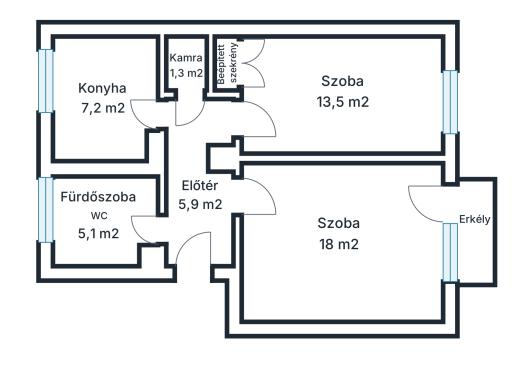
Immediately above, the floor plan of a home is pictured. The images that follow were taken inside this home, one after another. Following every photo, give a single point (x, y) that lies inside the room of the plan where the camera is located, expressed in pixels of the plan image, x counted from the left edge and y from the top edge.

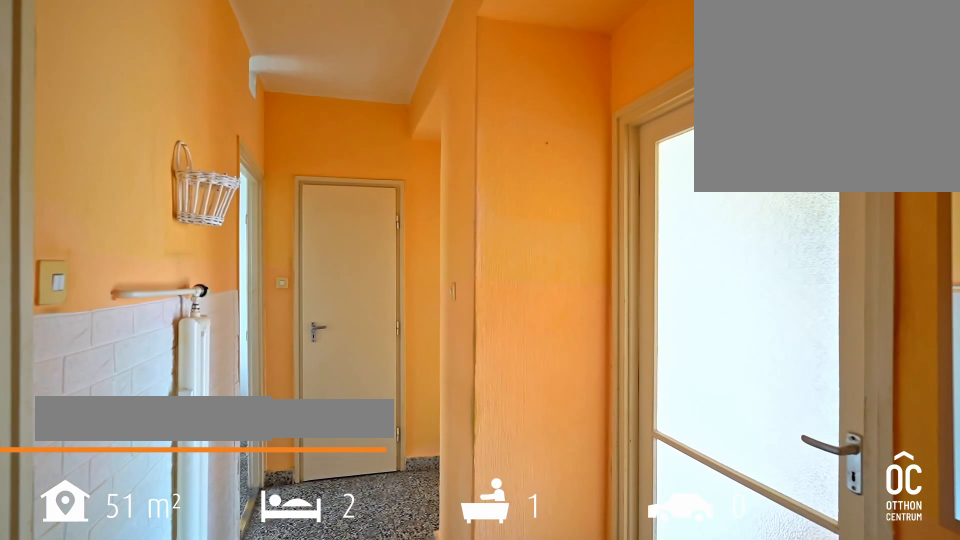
(198, 194)
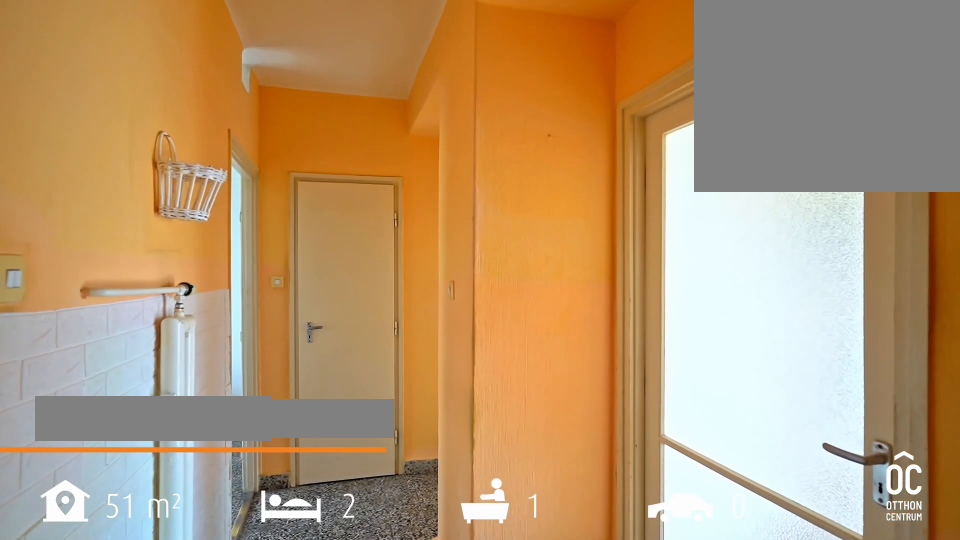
(198, 195)
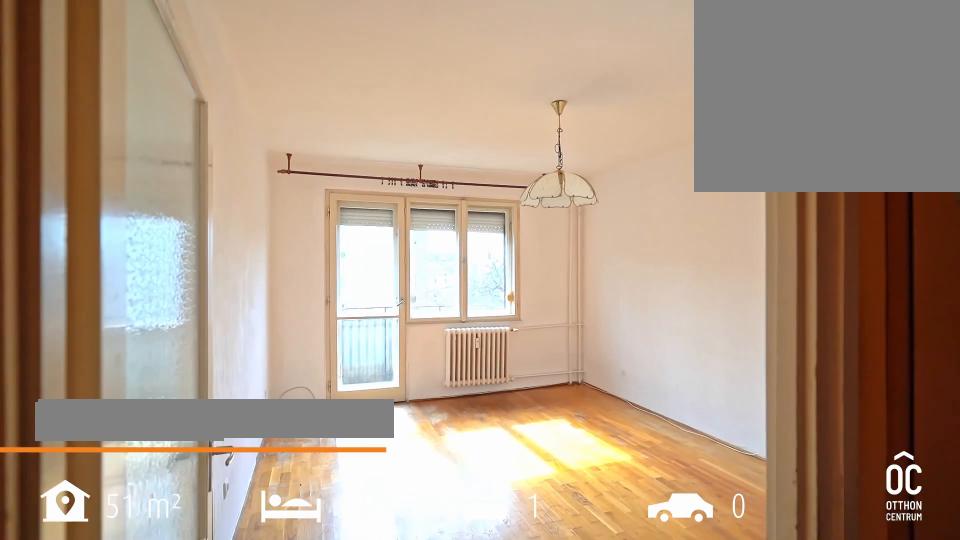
(339, 237)
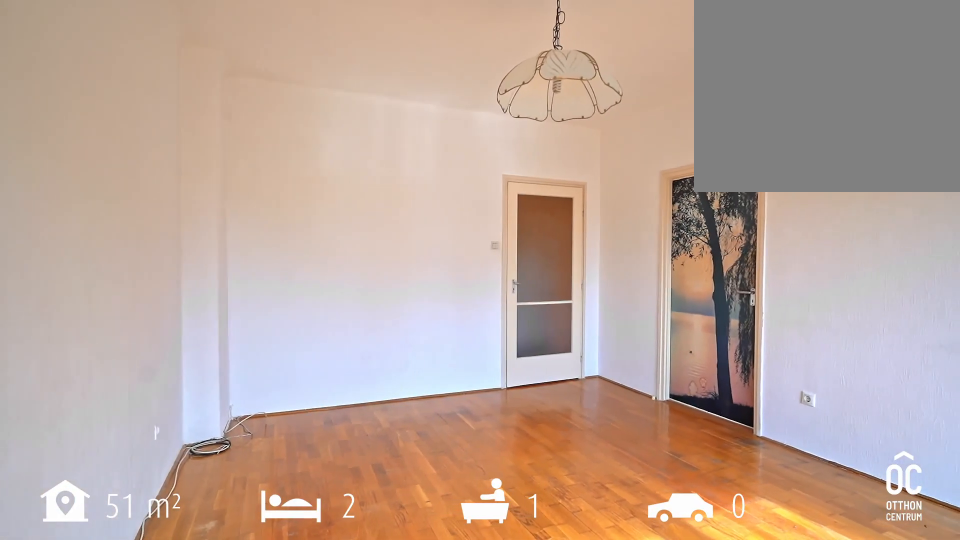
(339, 237)
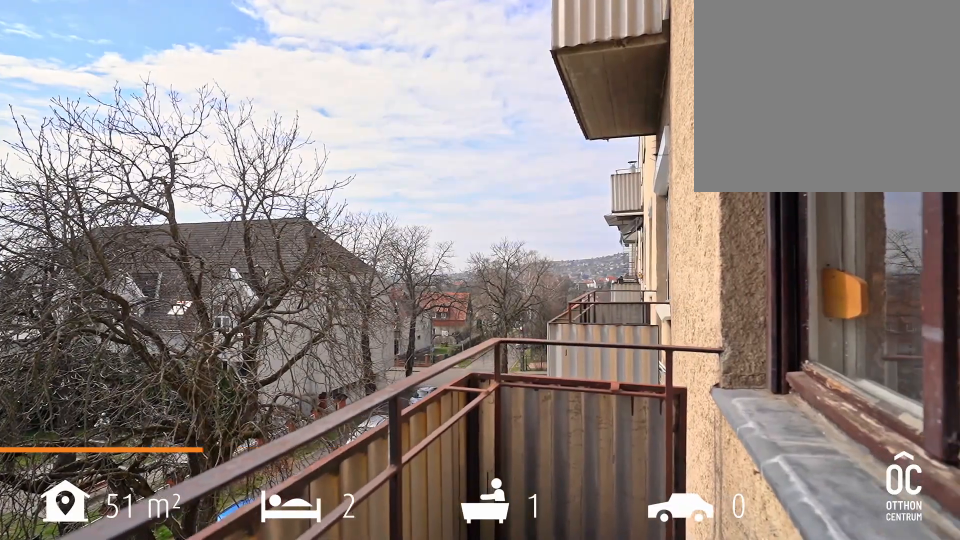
(473, 229)
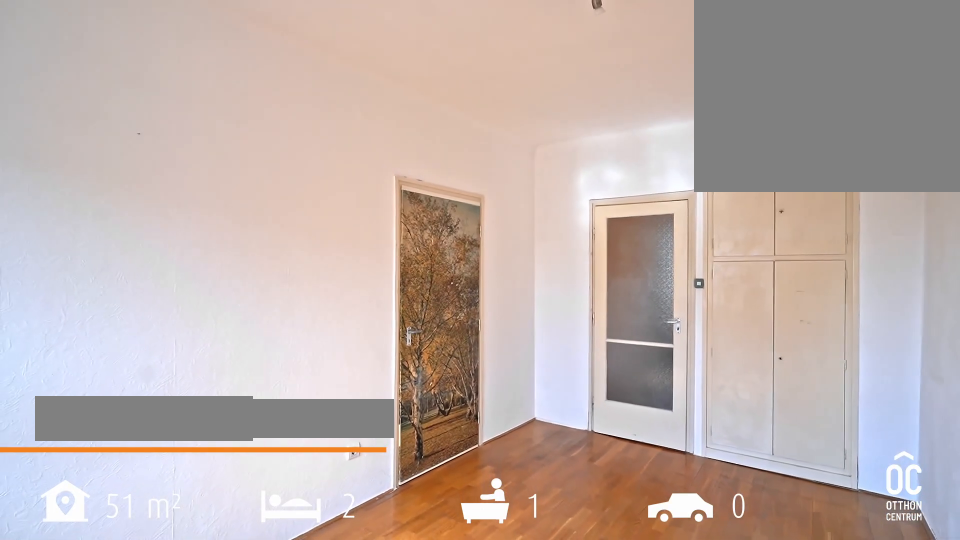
(342, 94)
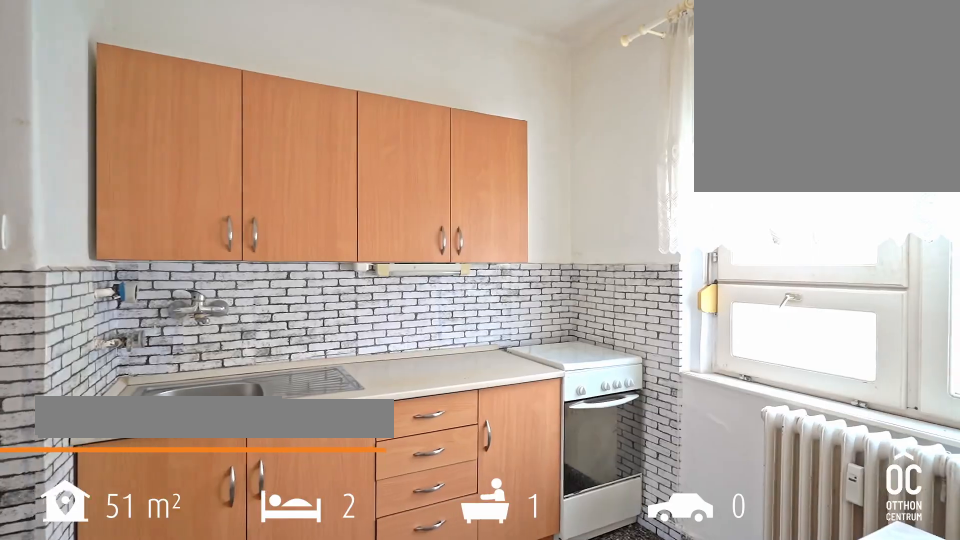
(102, 98)
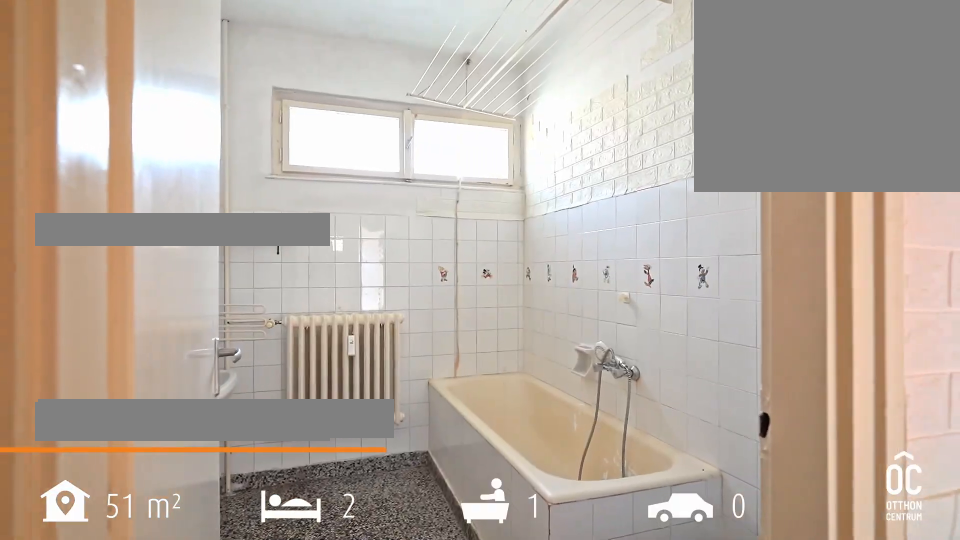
(97, 216)
